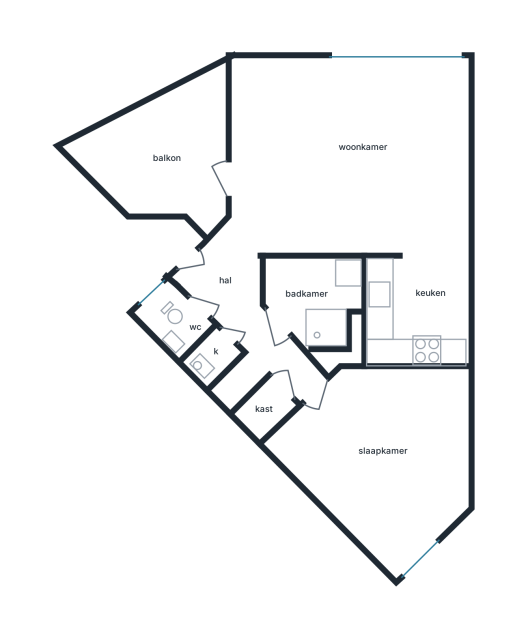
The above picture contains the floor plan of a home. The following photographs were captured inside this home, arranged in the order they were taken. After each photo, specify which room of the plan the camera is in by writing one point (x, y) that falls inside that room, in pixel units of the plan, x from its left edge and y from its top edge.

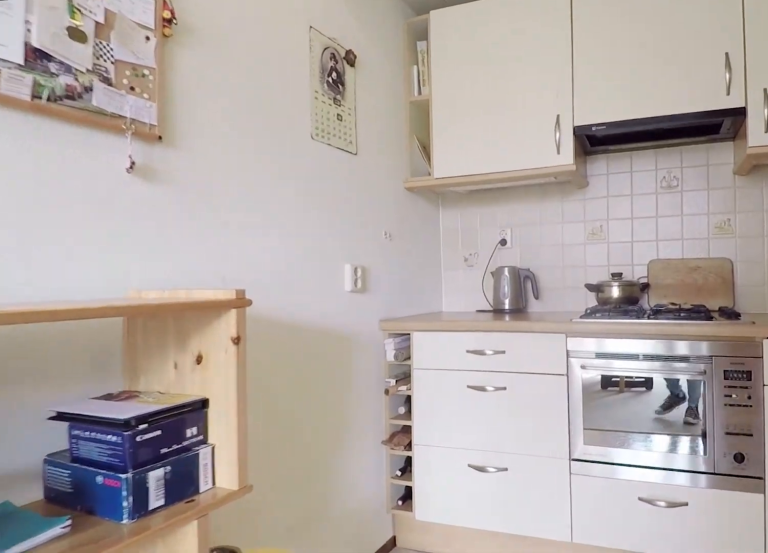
(415, 311)
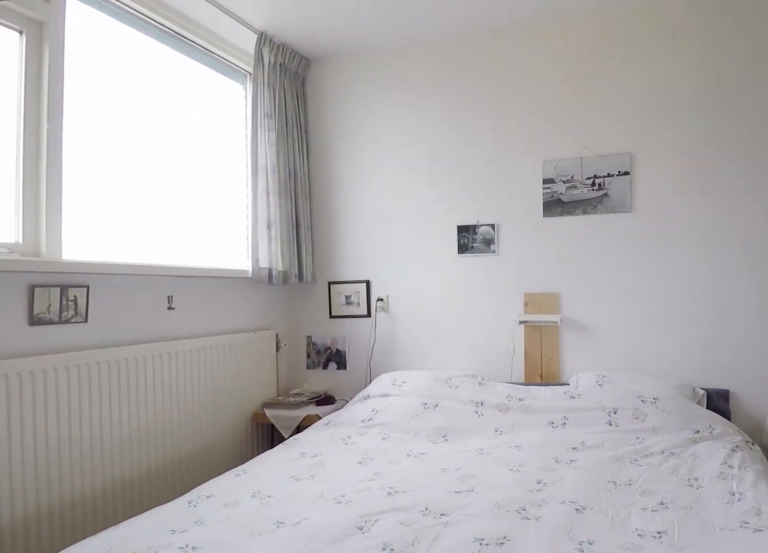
(383, 454)
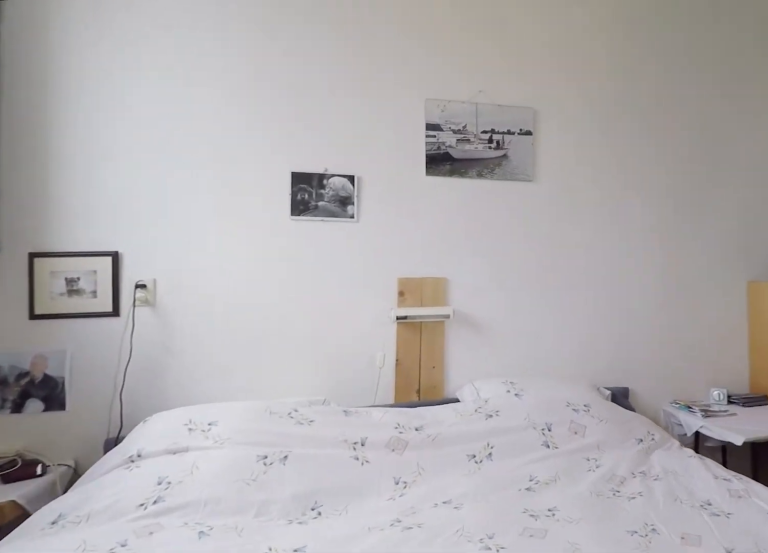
(383, 454)
